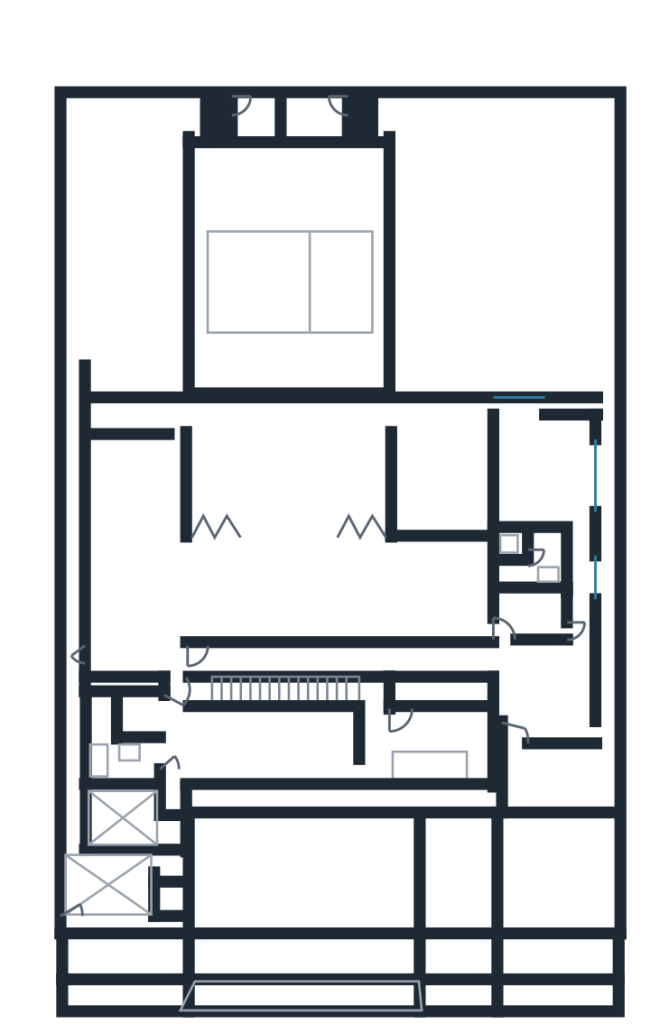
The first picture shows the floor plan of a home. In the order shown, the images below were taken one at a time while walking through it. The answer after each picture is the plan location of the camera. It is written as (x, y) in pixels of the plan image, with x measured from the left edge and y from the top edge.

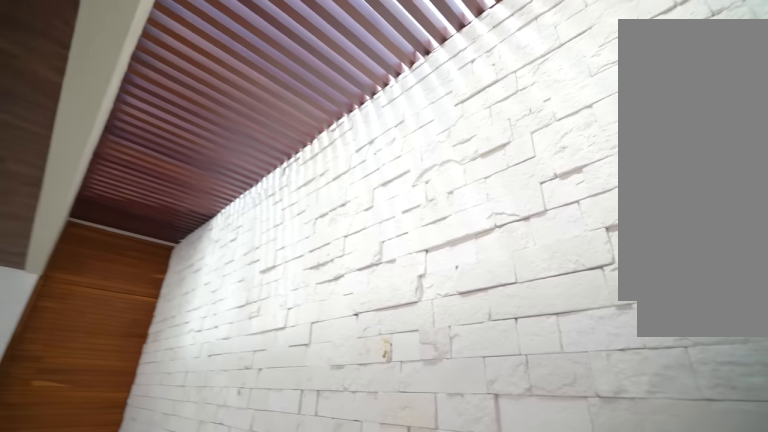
(255, 820)
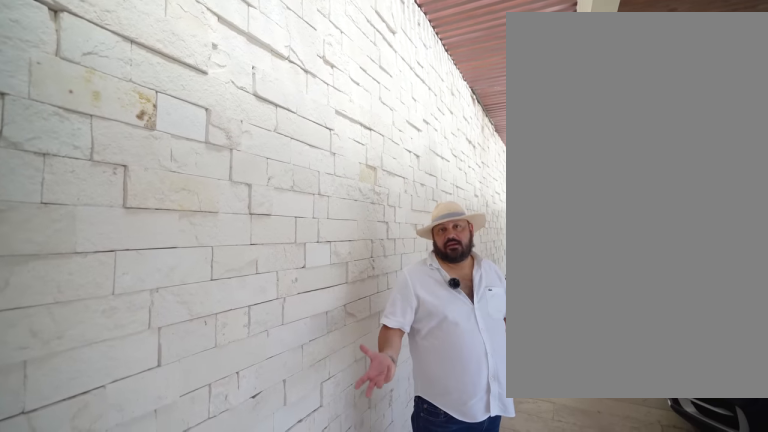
(257, 819)
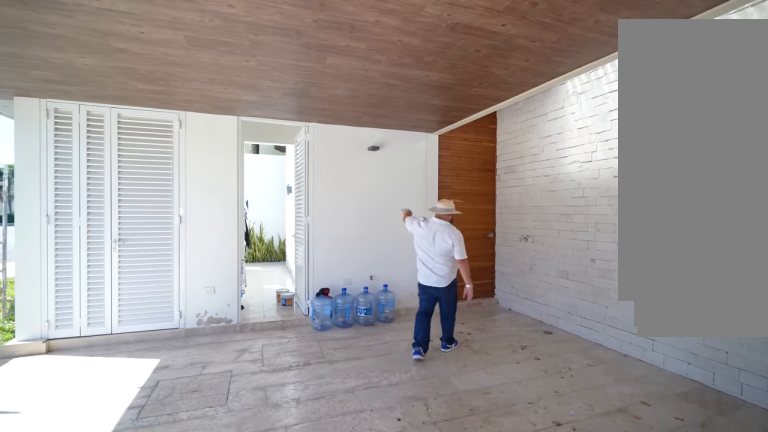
(278, 859)
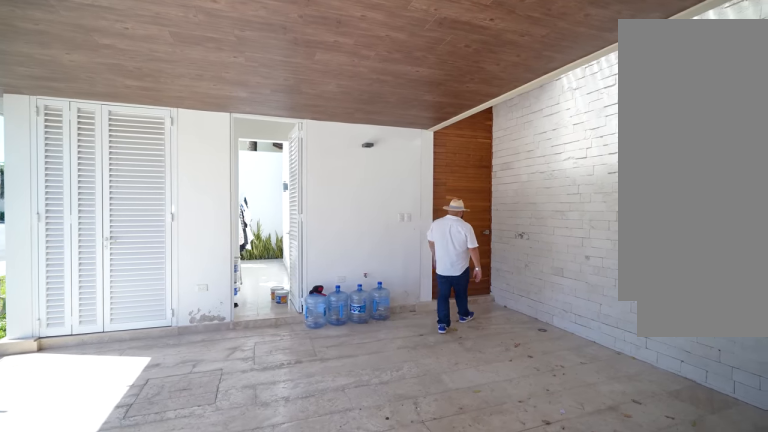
(278, 860)
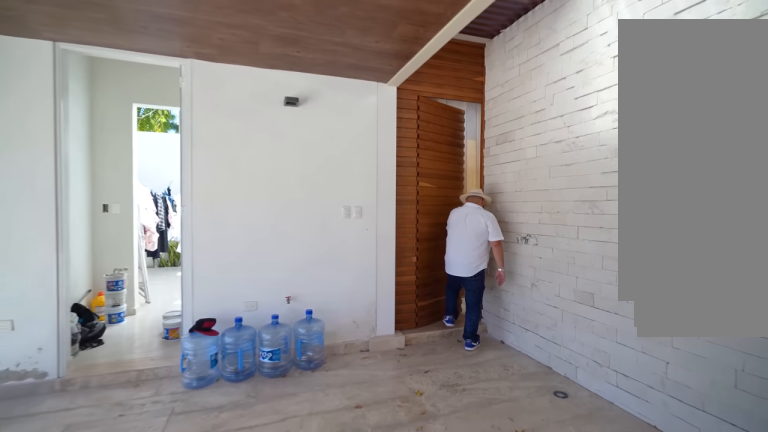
(272, 865)
